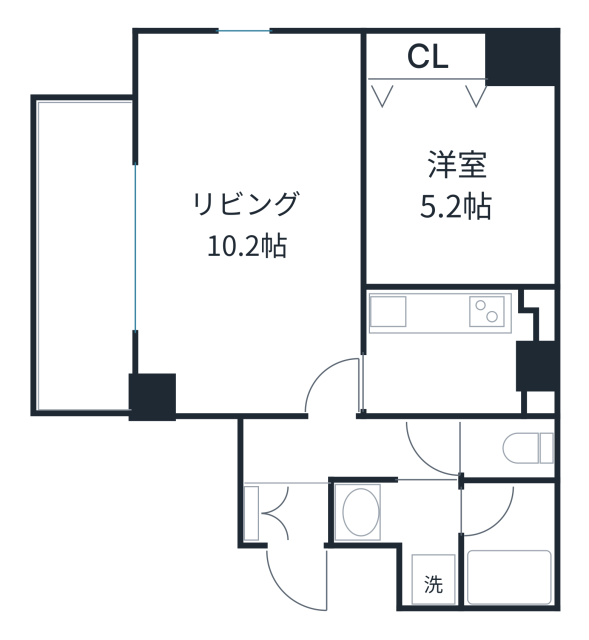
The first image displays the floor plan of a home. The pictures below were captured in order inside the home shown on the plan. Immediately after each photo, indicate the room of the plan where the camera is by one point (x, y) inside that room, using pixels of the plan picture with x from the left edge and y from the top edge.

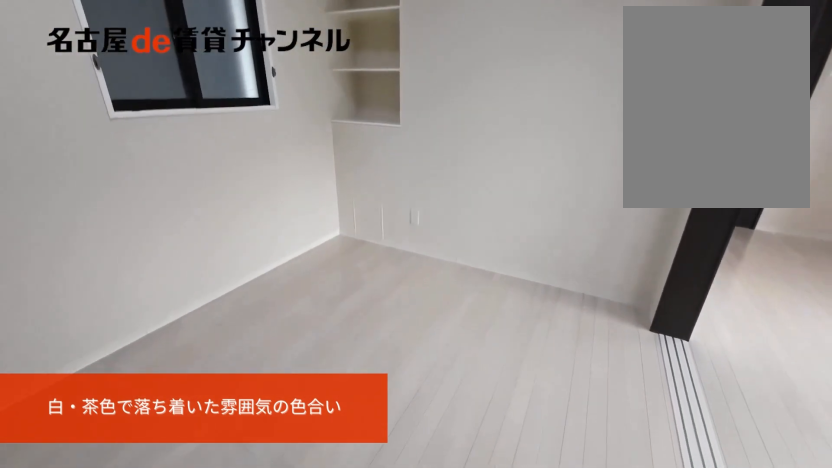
(460, 183)
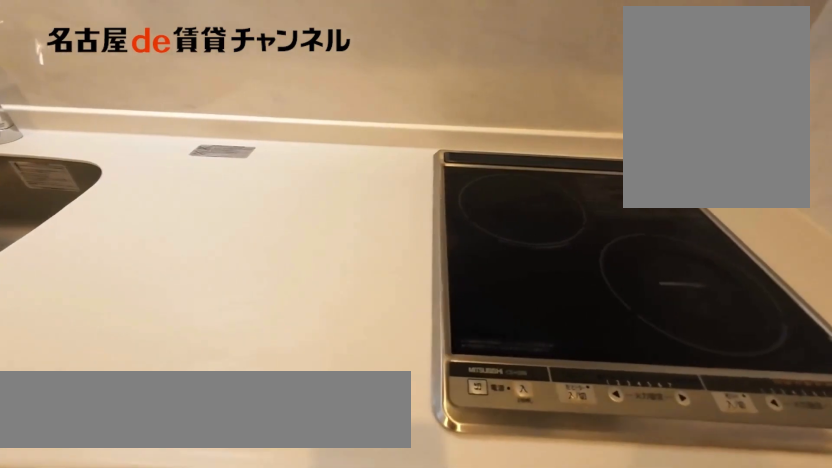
(457, 350)
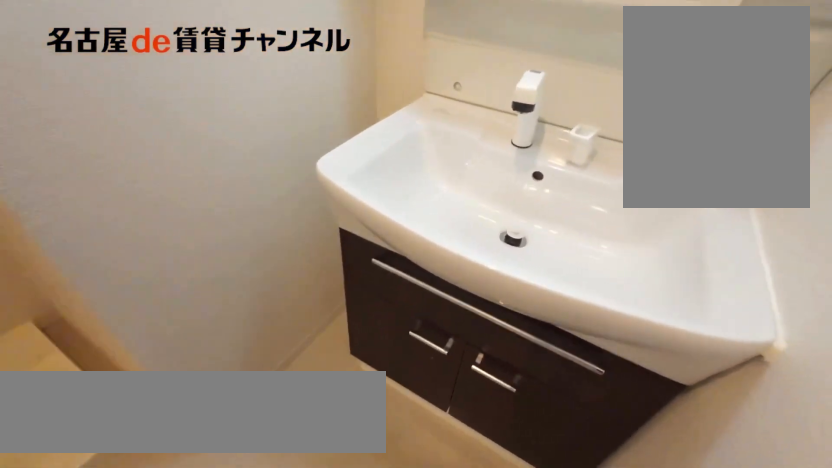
(410, 532)
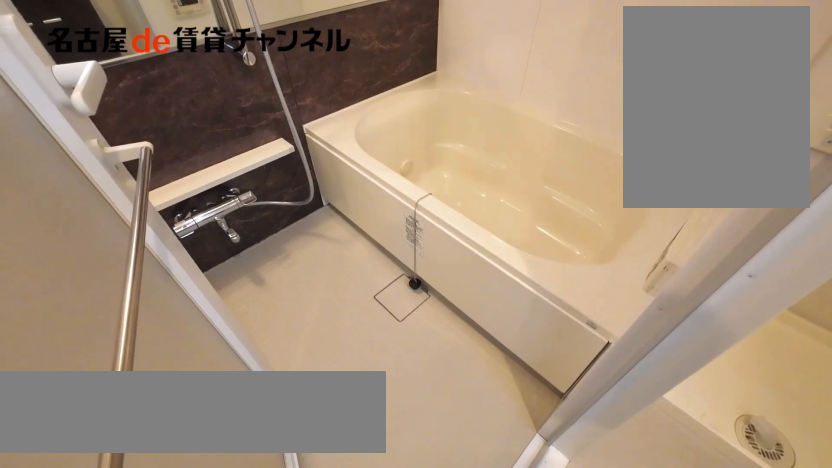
(507, 544)
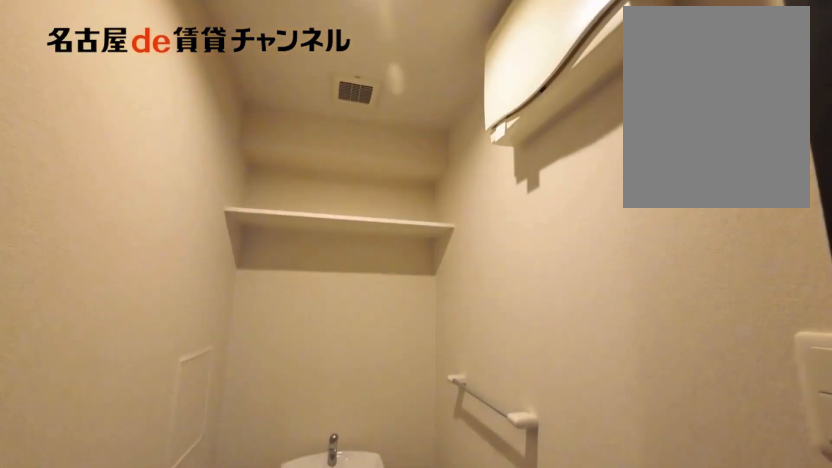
(507, 449)
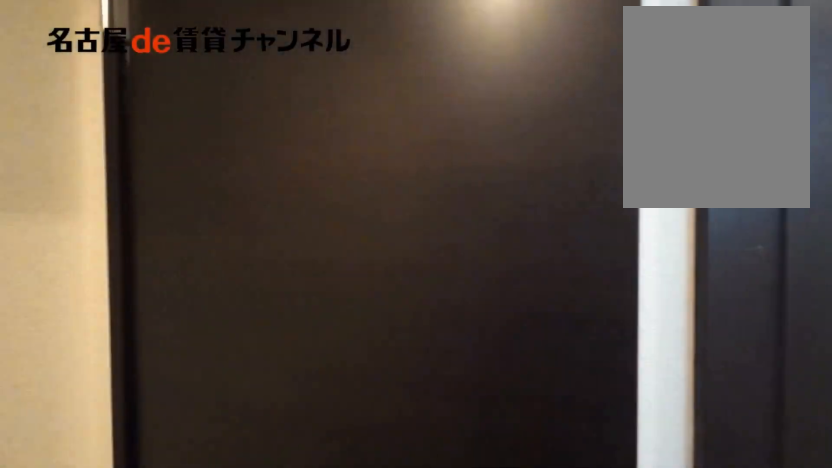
(507, 449)
